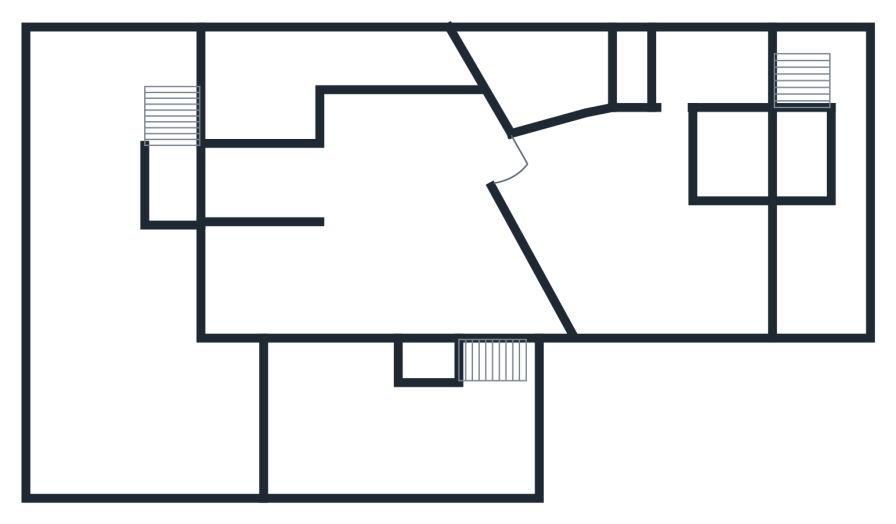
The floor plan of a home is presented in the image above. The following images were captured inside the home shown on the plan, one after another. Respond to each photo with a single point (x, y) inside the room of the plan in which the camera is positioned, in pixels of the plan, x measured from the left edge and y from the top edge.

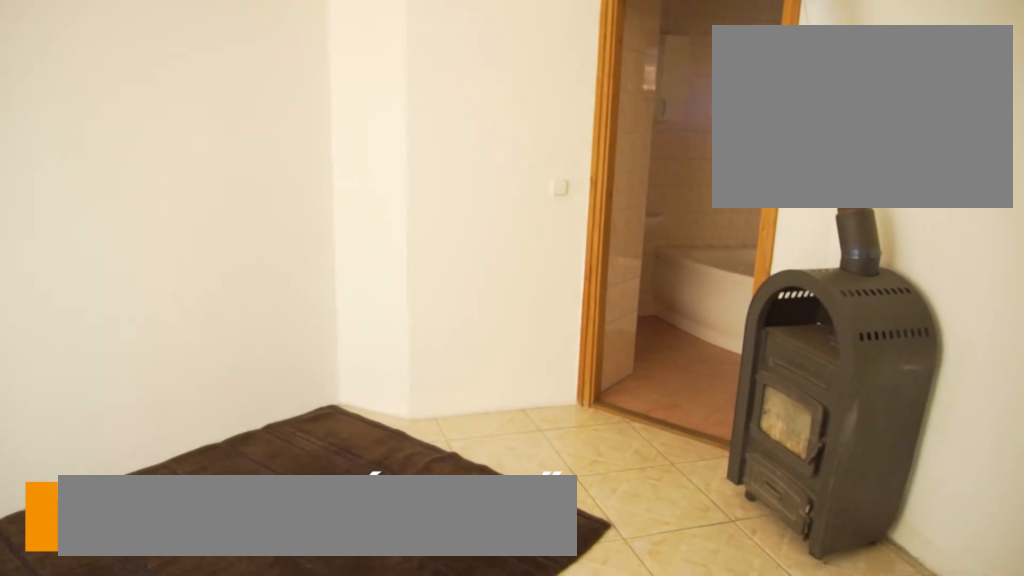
(612, 242)
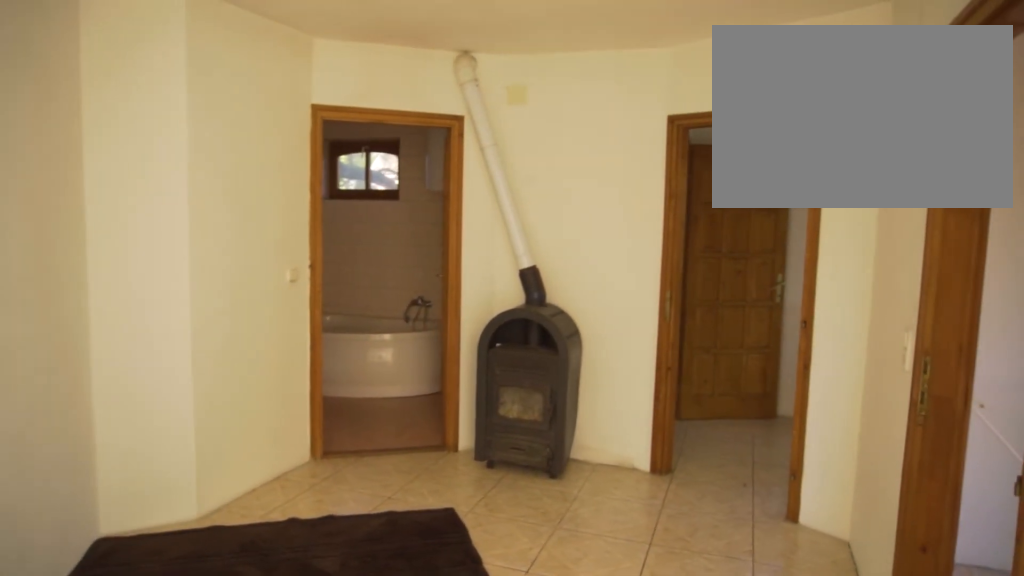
(611, 242)
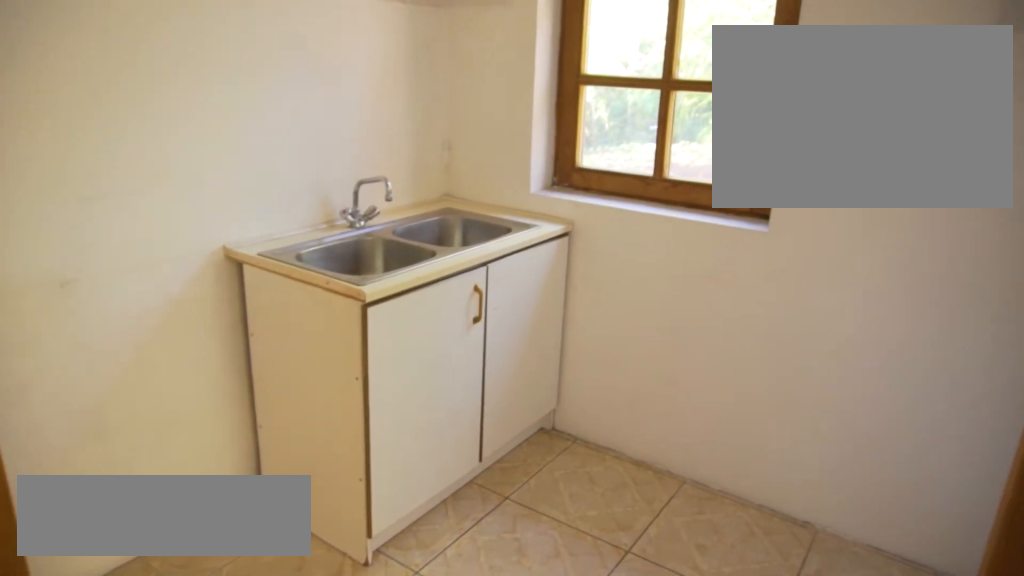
(709, 65)
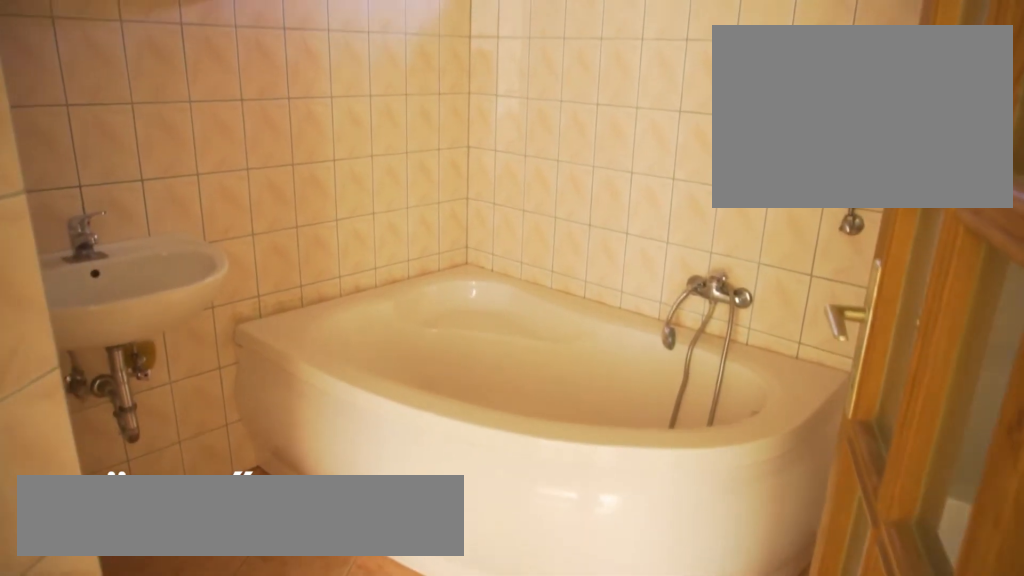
(546, 72)
